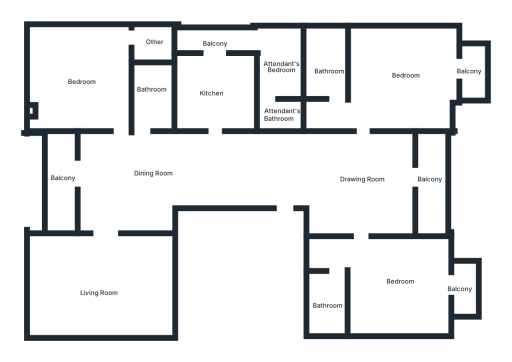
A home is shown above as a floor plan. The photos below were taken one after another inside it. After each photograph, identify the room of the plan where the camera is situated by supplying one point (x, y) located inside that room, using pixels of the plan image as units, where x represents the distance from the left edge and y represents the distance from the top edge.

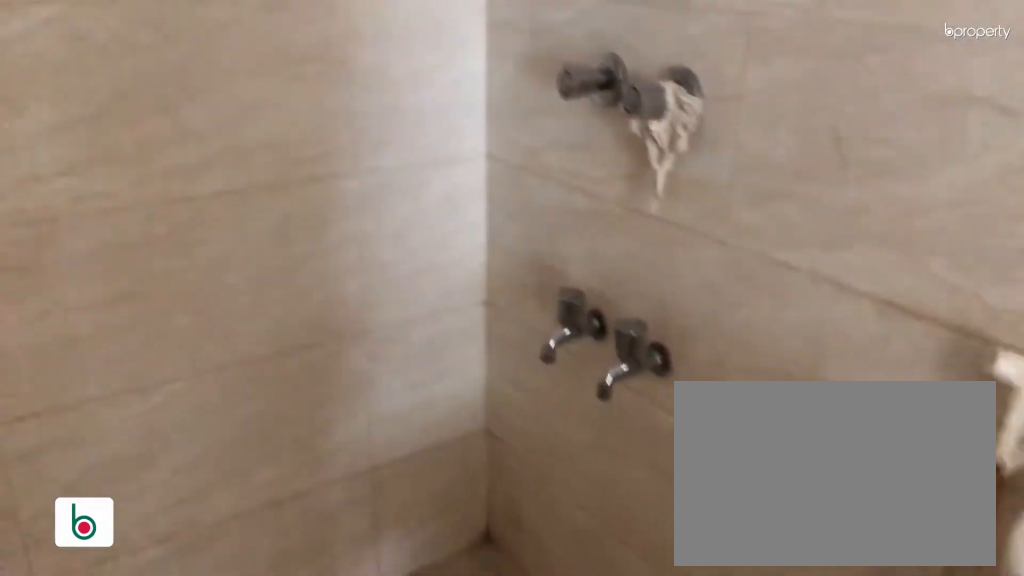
(152, 93)
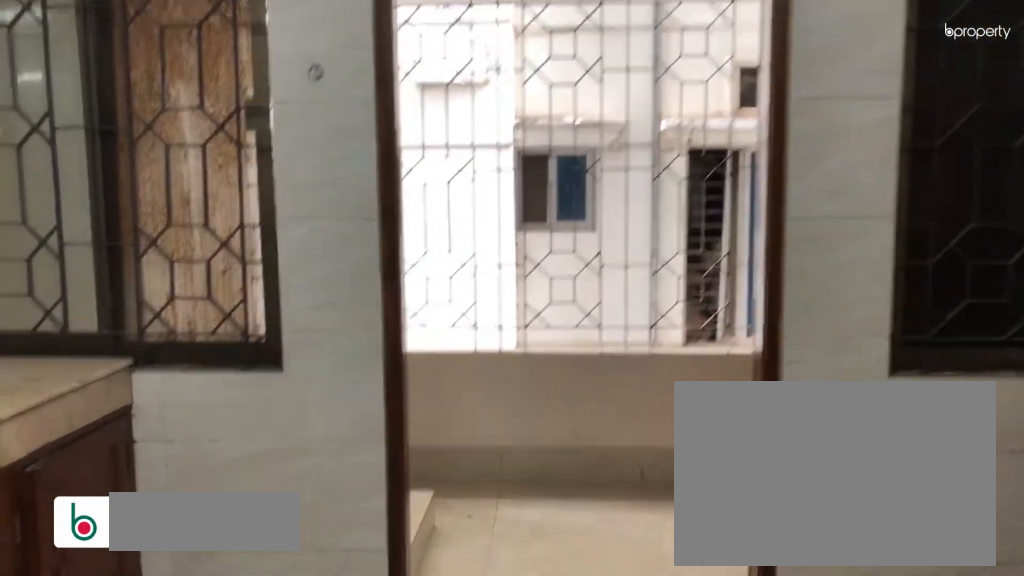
(212, 90)
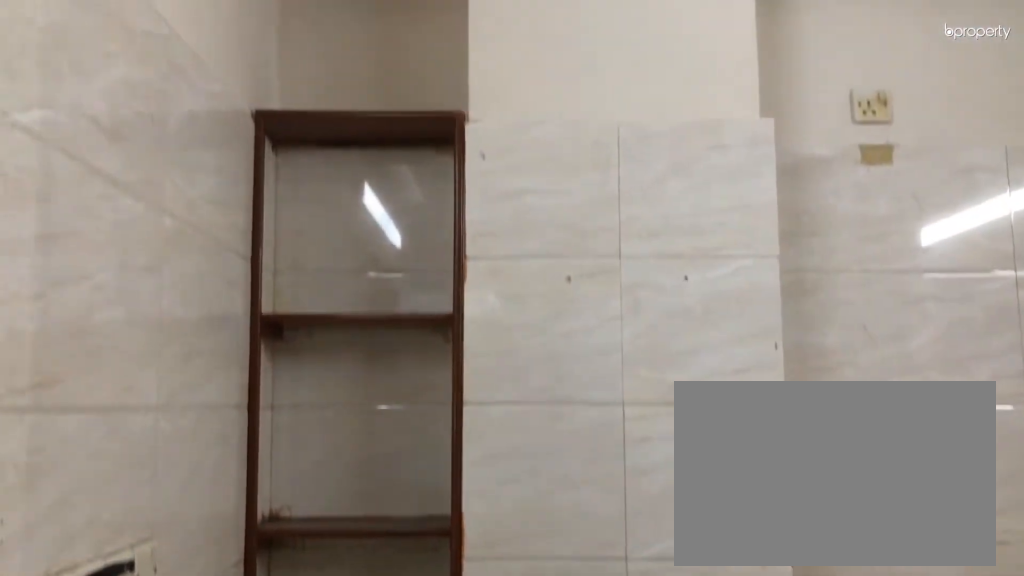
(212, 90)
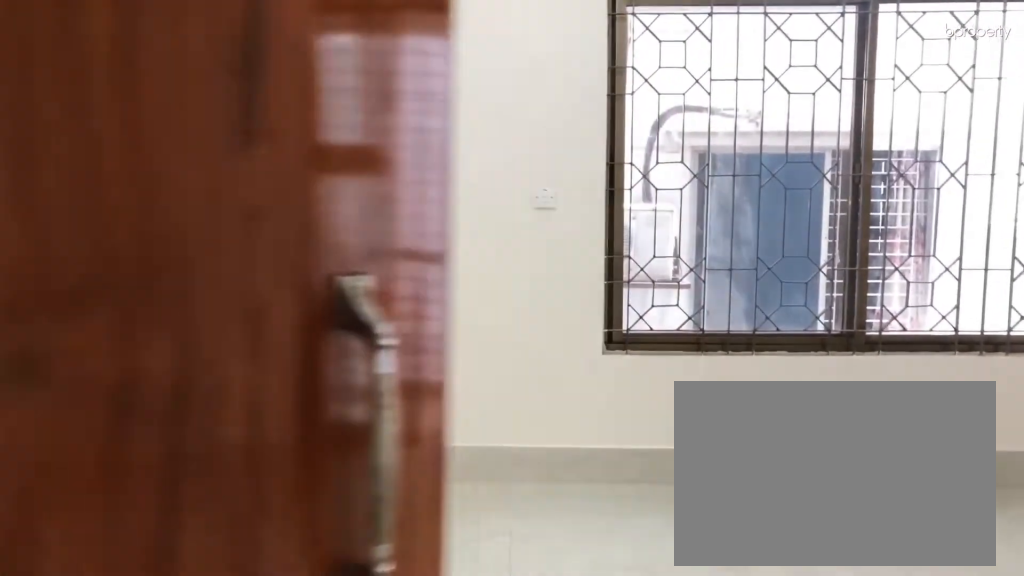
(408, 74)
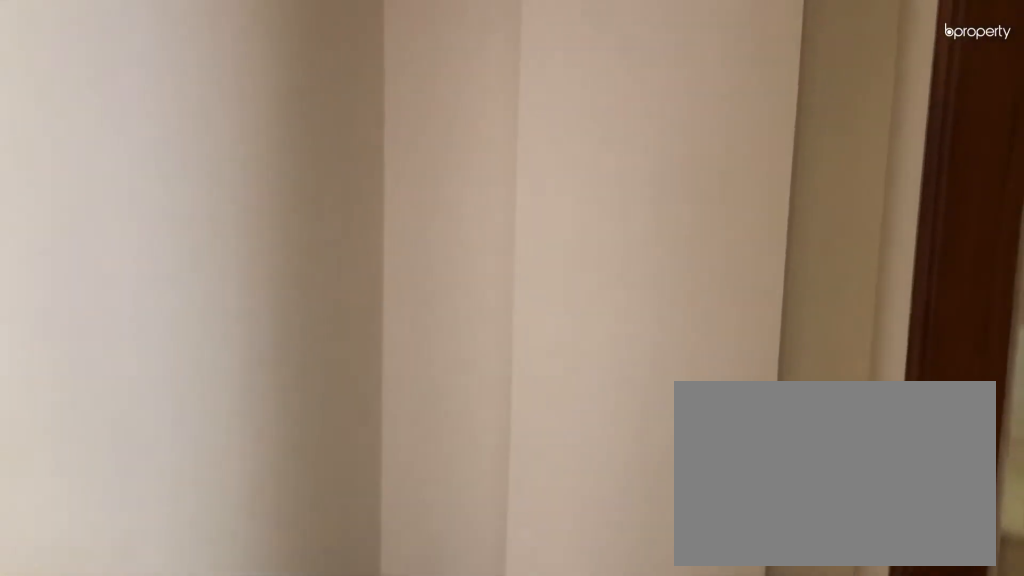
(408, 74)
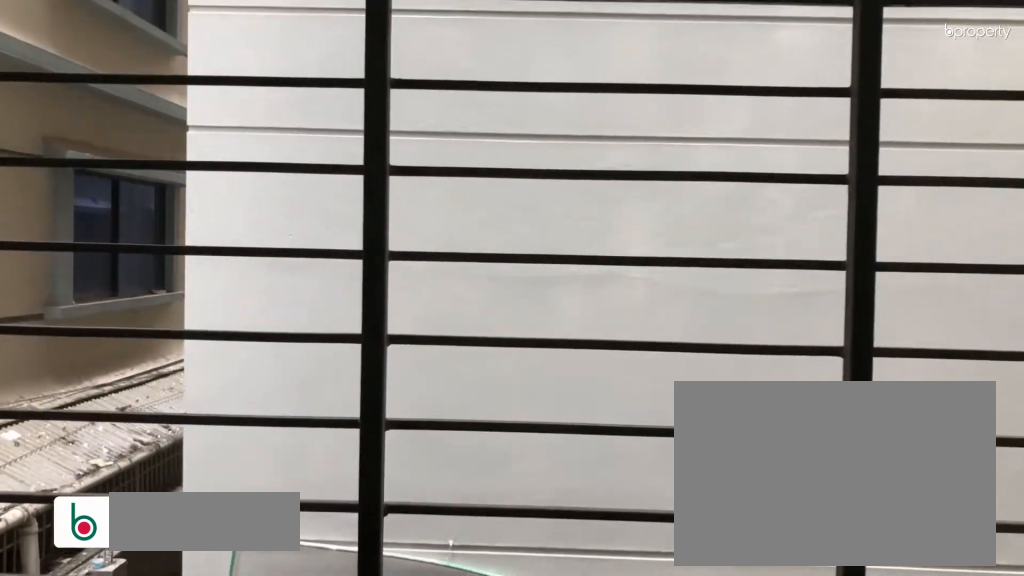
(474, 71)
